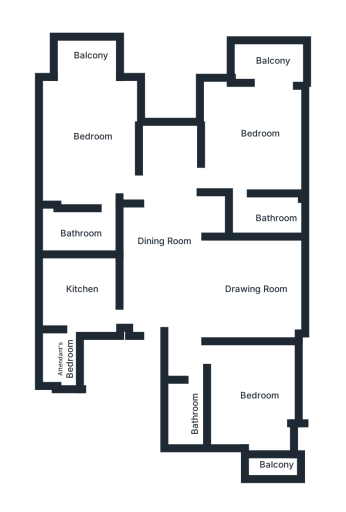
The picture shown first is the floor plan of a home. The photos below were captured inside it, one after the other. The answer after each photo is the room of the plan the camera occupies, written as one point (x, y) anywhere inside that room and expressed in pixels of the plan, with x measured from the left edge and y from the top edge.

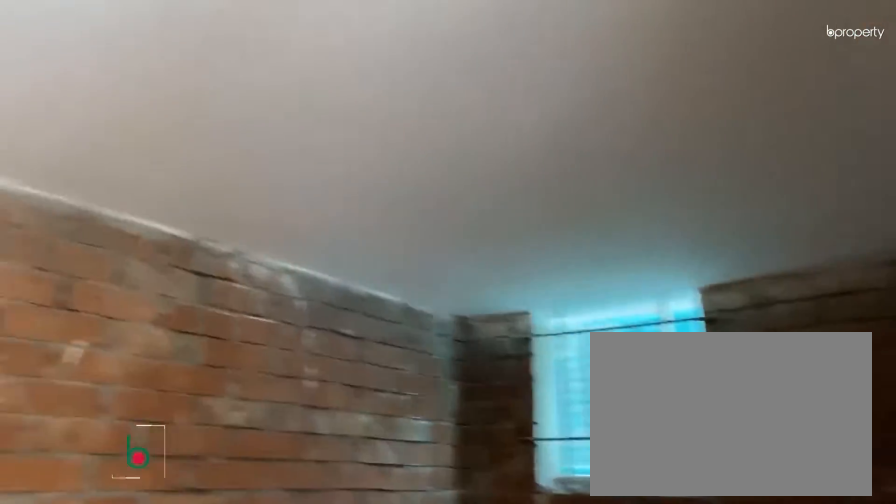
(87, 227)
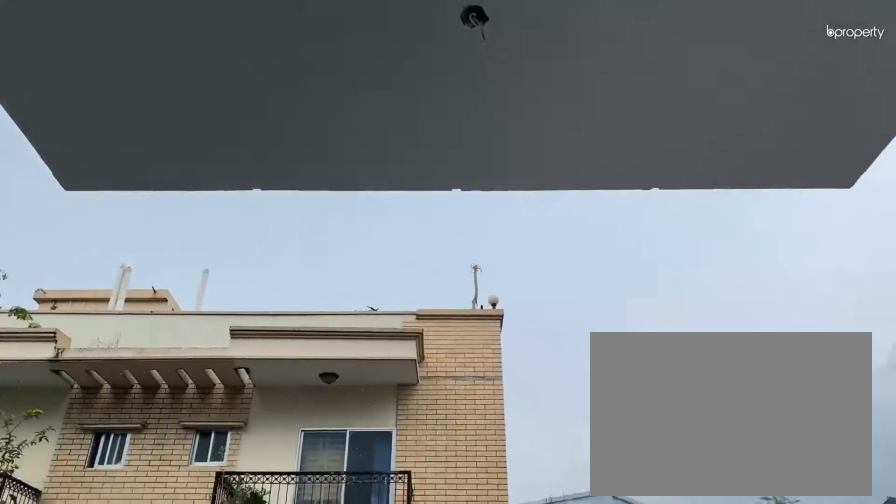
(84, 61)
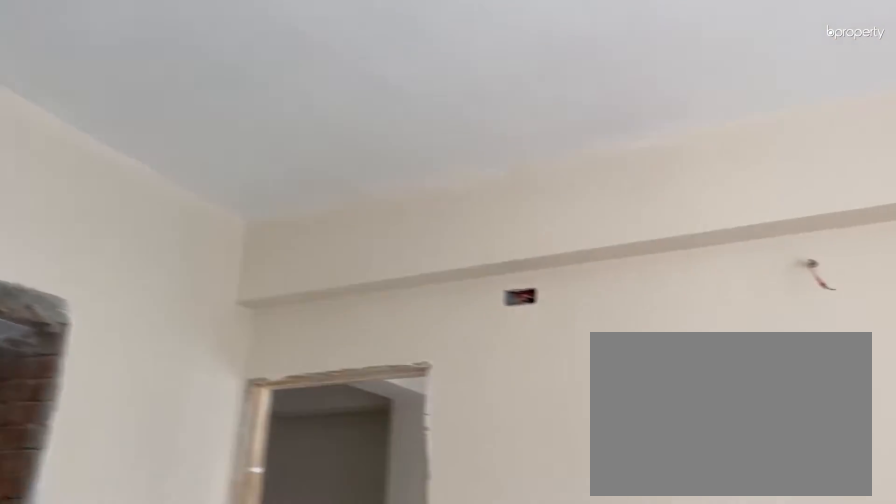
(249, 133)
